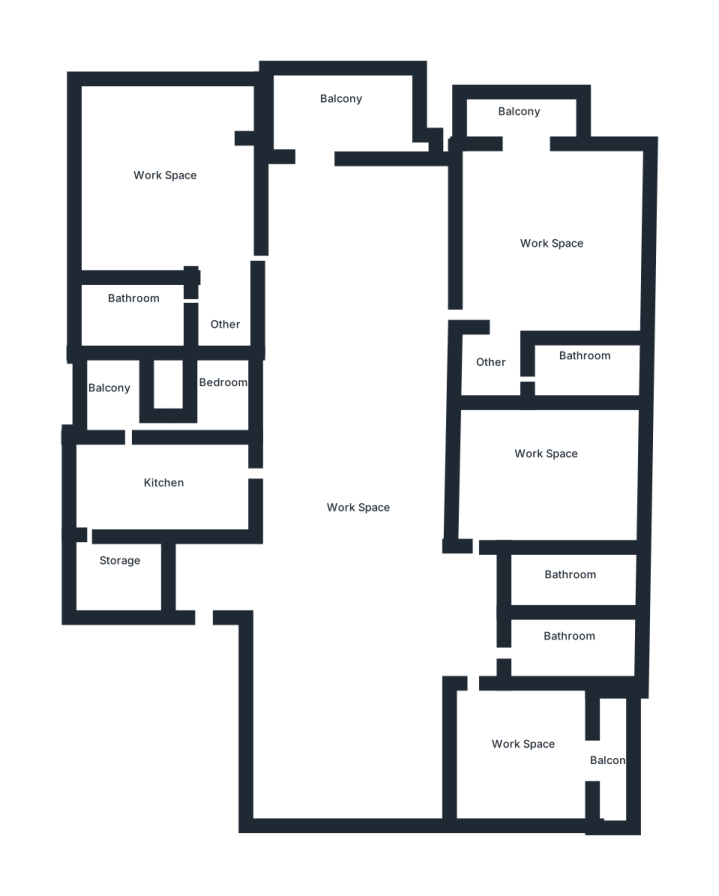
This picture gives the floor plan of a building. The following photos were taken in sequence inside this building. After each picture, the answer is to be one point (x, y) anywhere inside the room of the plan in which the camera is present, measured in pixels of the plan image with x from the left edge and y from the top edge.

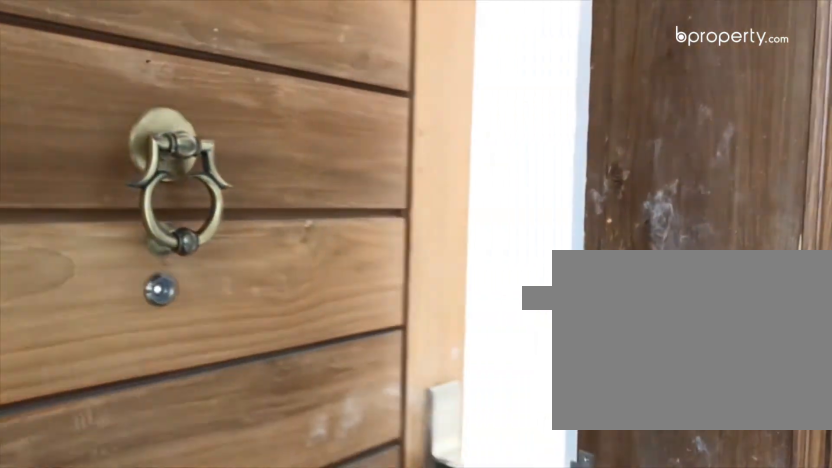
(193, 658)
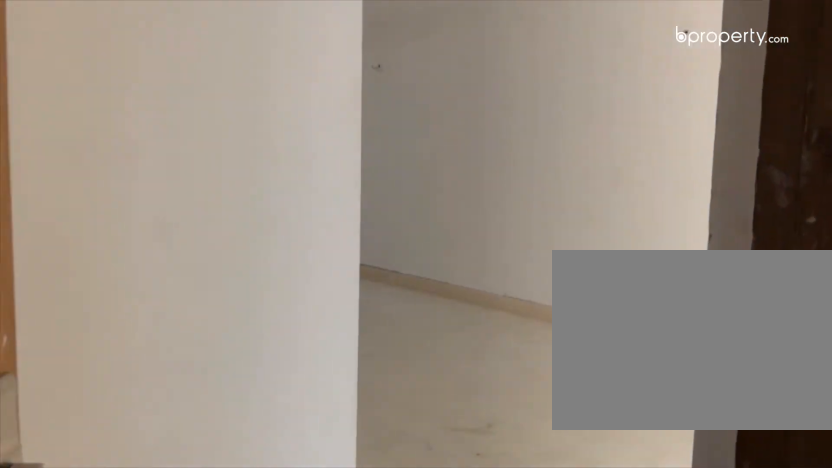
(193, 658)
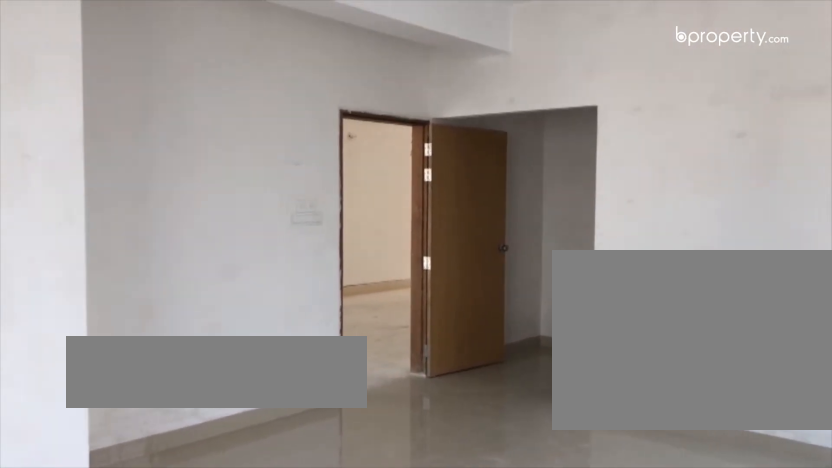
(152, 214)
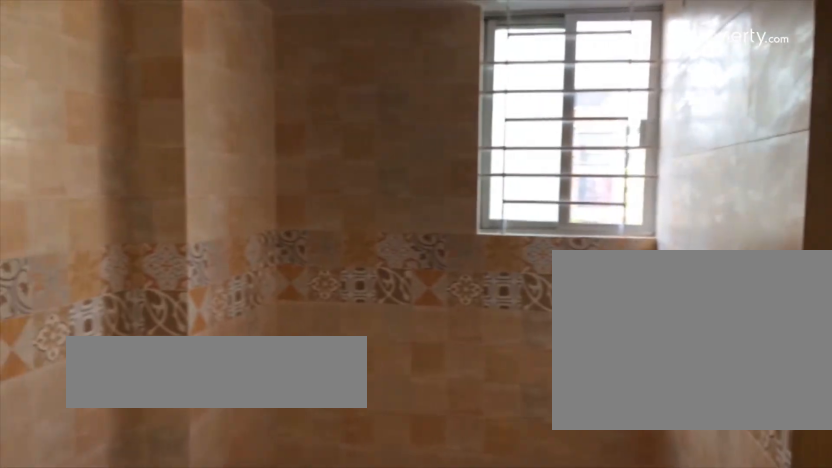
(115, 302)
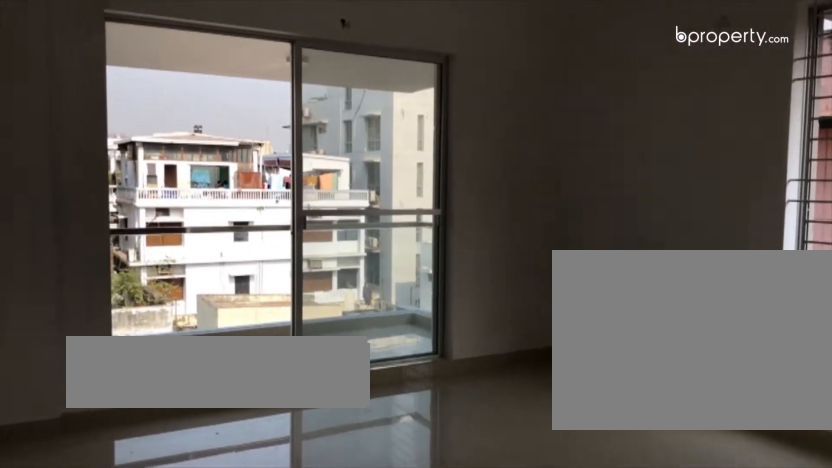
(550, 236)
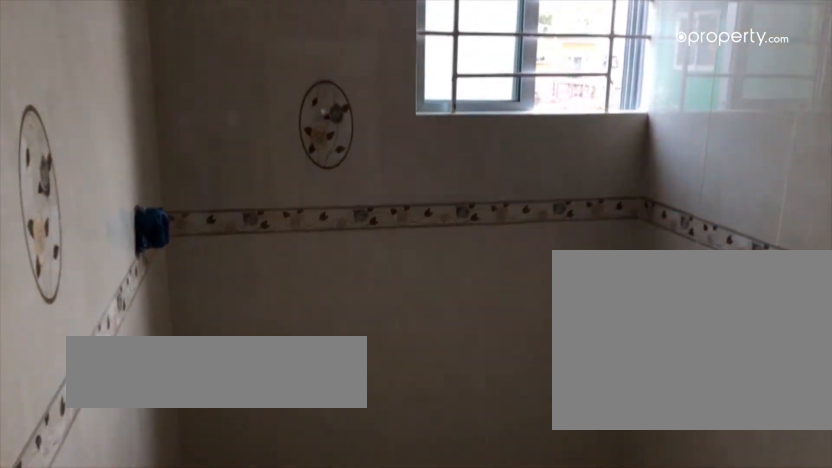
(578, 570)
